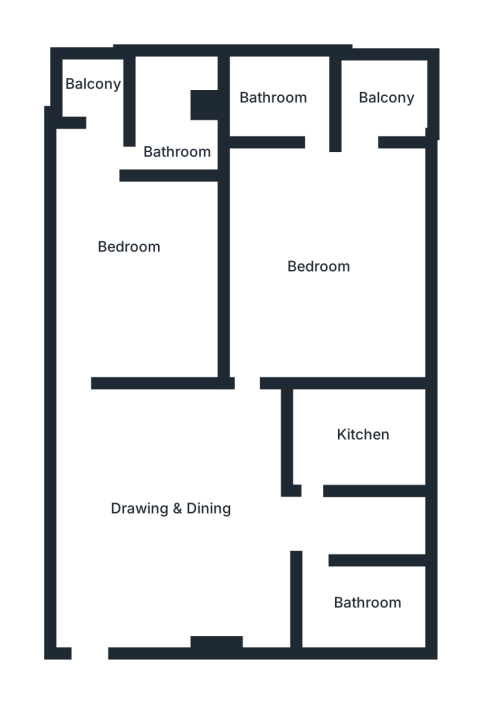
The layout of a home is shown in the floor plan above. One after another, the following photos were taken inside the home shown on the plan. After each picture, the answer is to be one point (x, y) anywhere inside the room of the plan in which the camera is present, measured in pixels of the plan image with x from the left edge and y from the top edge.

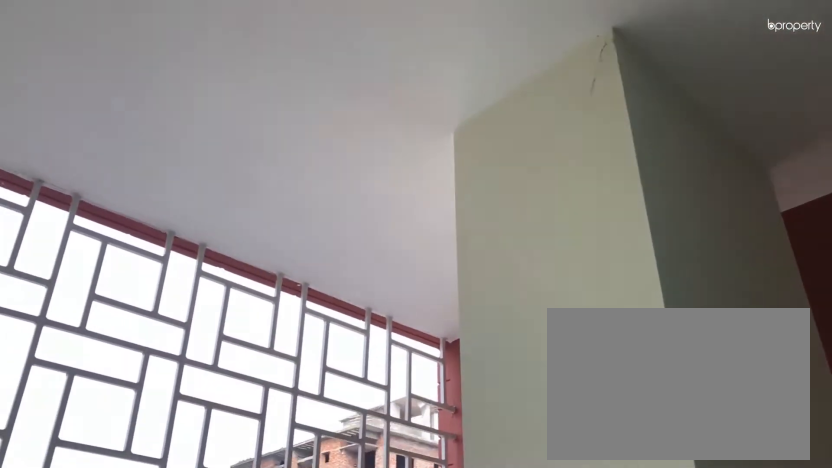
(387, 97)
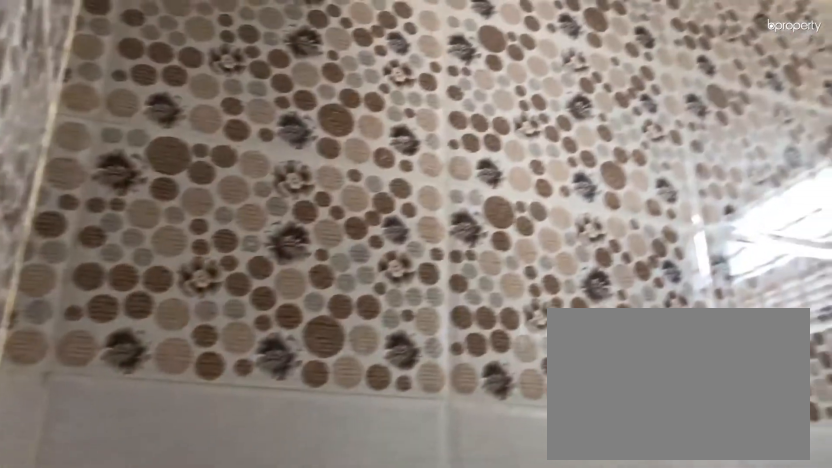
(283, 93)
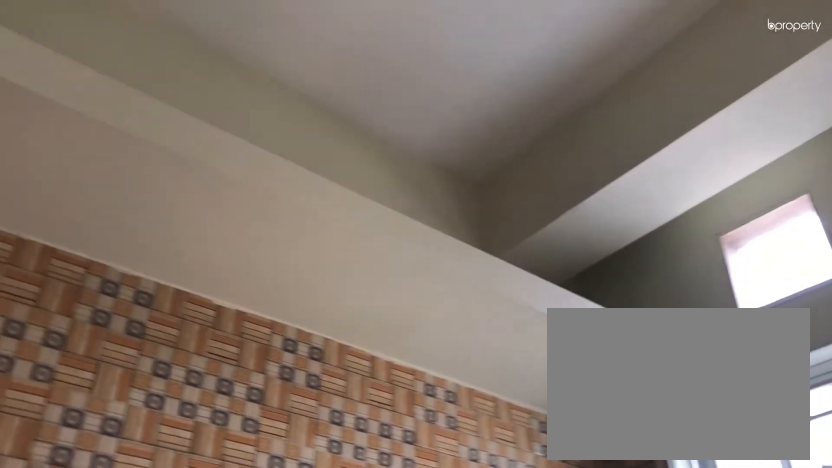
(338, 440)
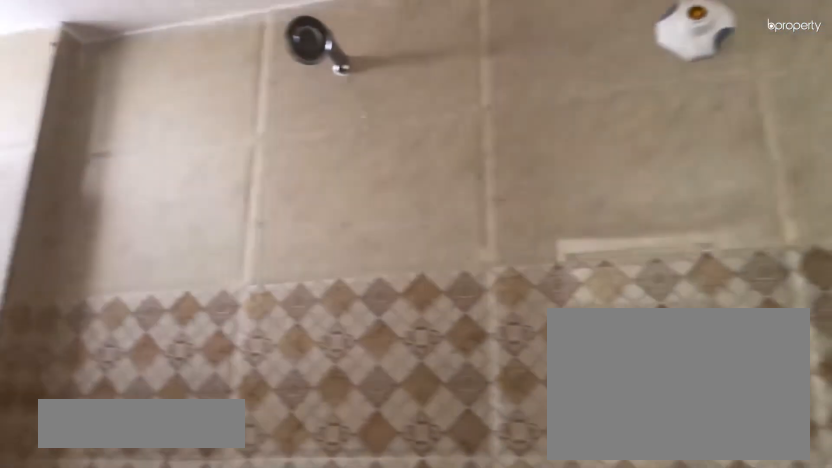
(362, 608)
